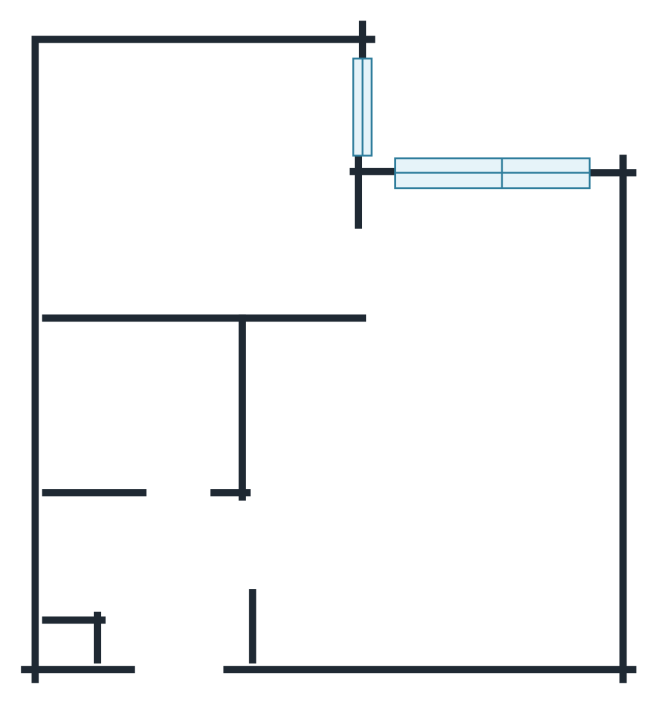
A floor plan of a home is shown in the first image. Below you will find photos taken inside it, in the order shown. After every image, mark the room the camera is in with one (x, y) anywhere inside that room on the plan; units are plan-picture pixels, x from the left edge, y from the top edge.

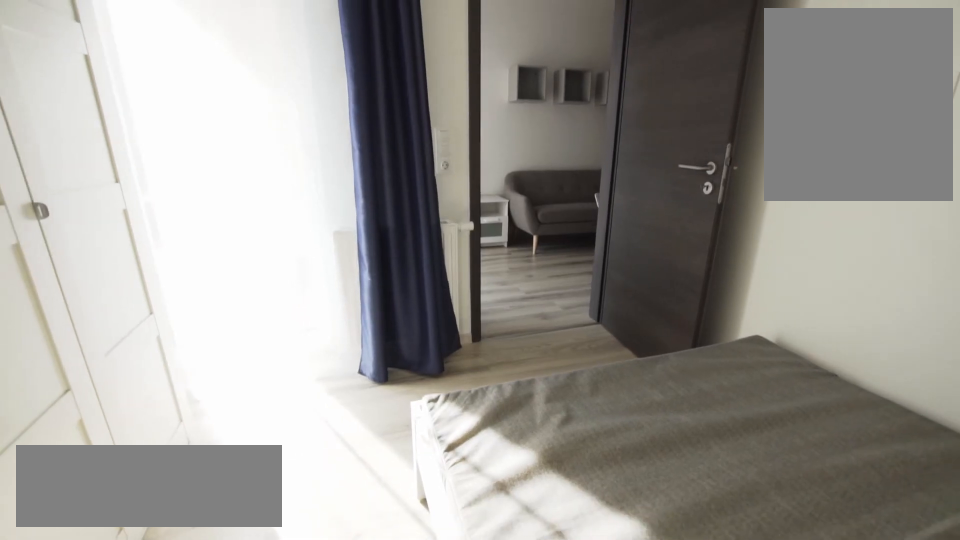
(190, 169)
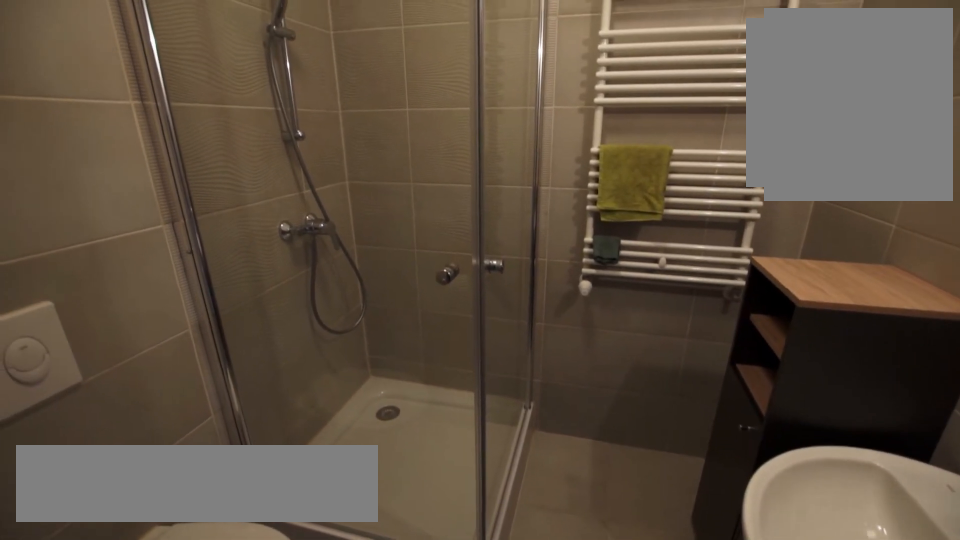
(124, 410)
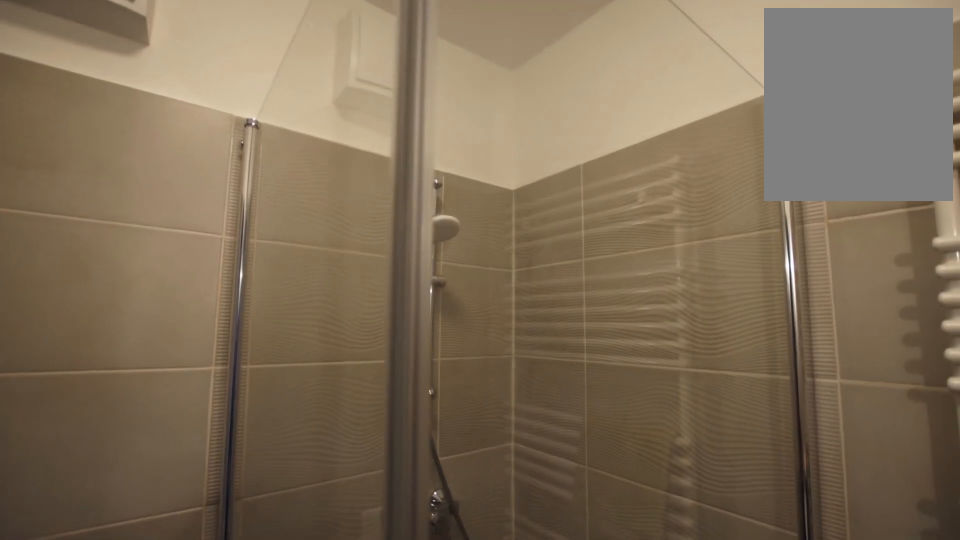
(125, 411)
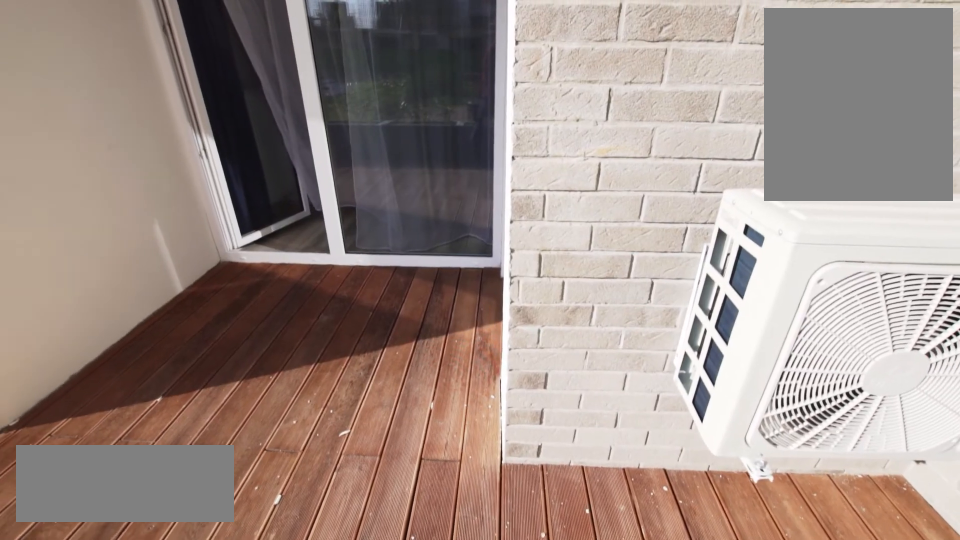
(498, 87)
